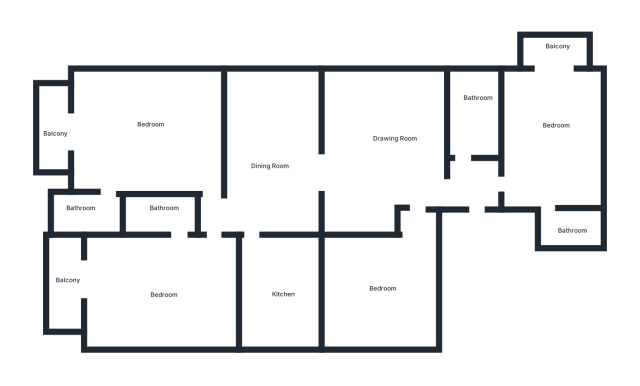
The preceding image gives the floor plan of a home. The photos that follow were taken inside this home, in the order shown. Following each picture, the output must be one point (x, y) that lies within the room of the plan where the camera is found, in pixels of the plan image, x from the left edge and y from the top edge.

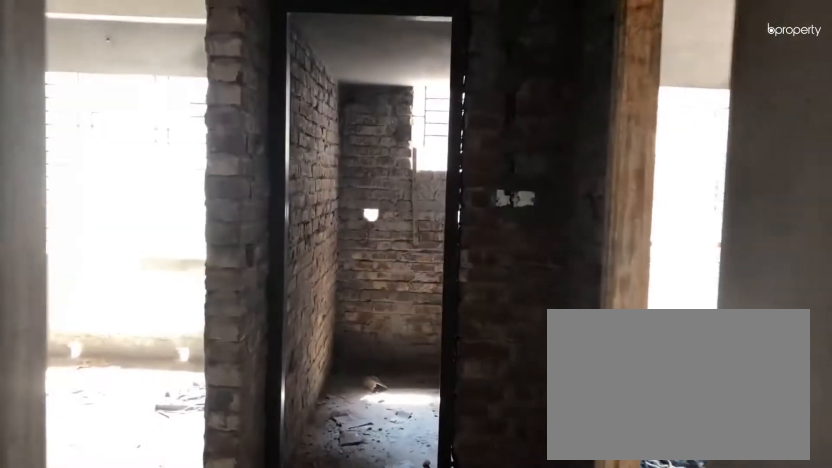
(472, 196)
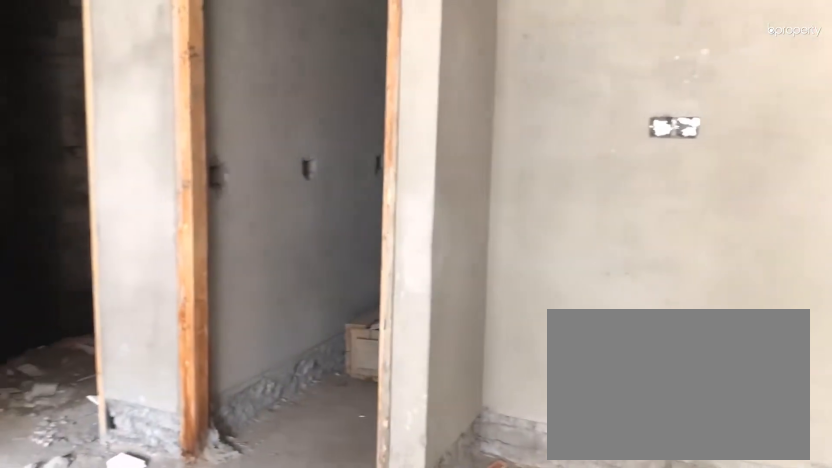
(371, 162)
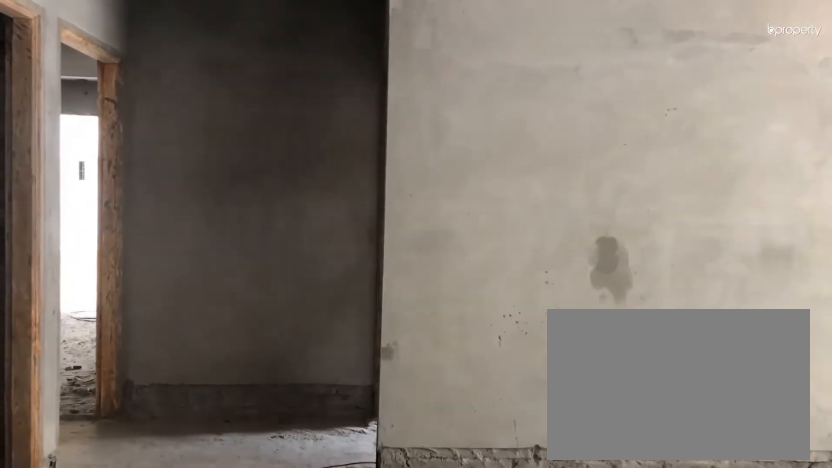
(279, 161)
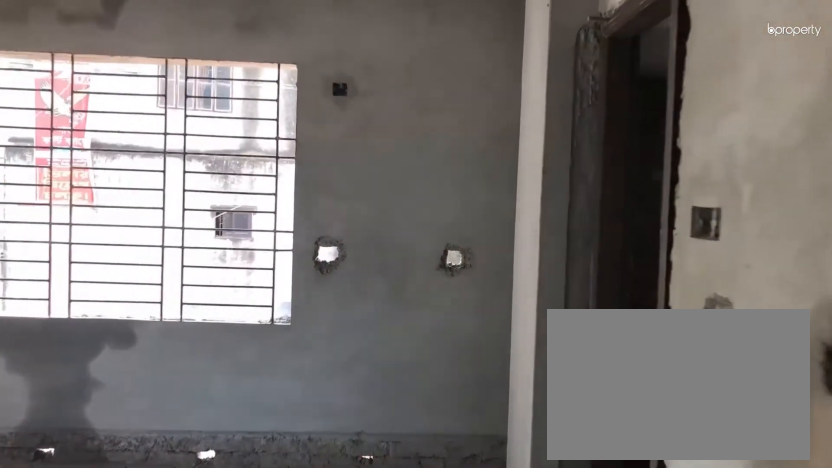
(556, 148)
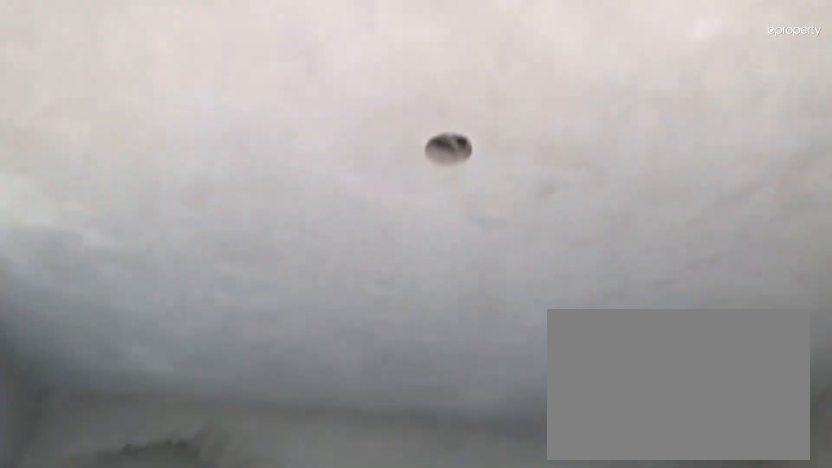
(556, 133)
